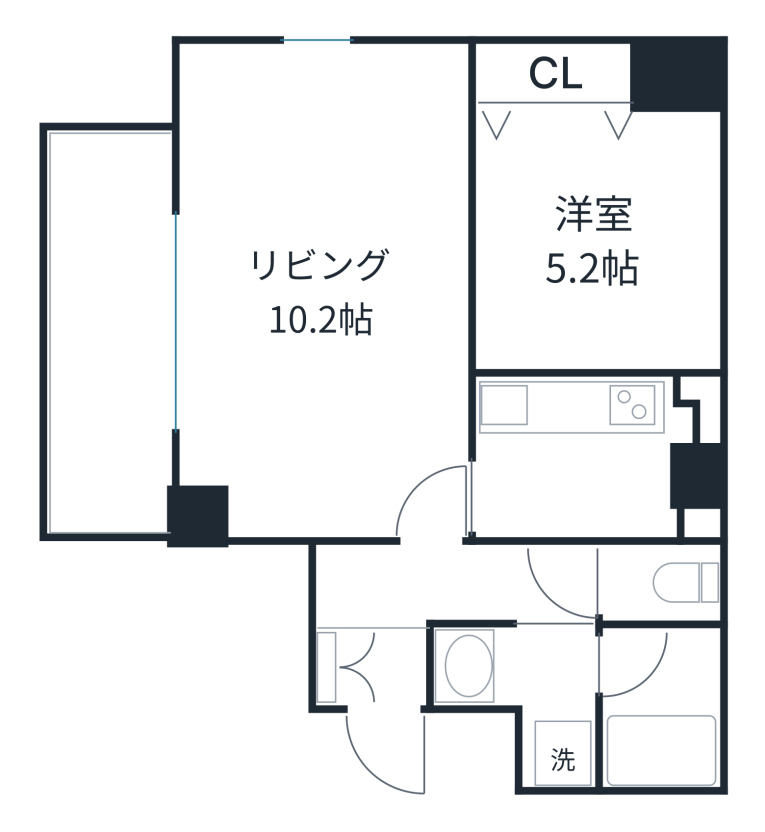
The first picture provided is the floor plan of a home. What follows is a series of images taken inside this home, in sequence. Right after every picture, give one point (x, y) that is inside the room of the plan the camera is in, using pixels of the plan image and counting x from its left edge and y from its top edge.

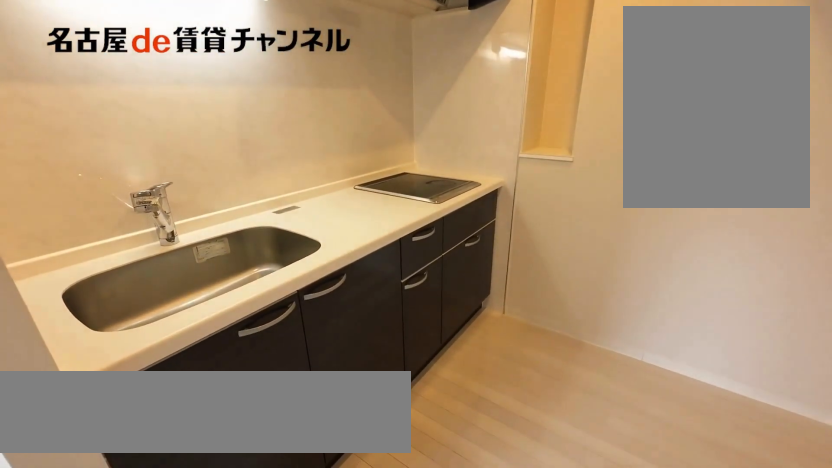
(594, 455)
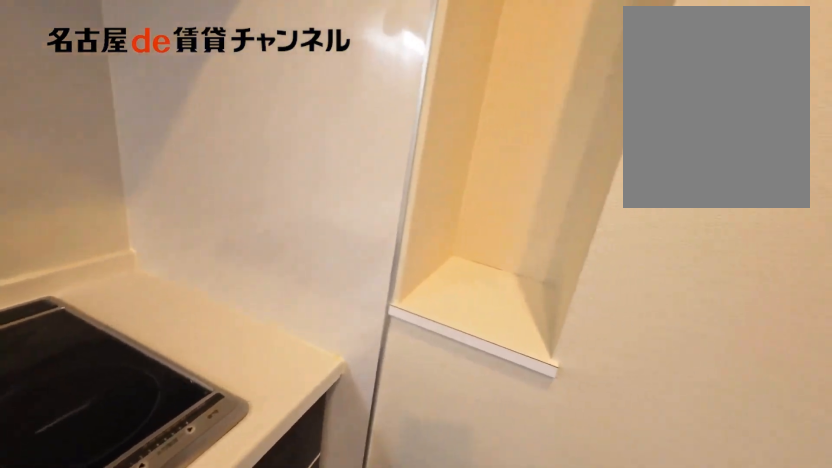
(594, 455)
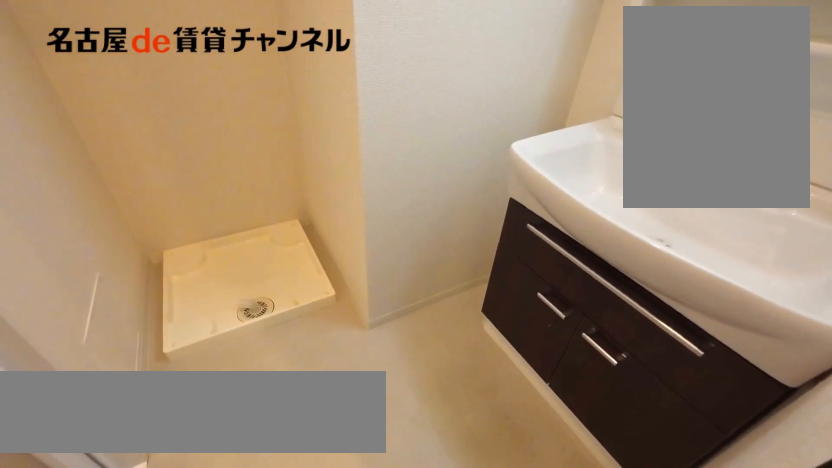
(532, 692)
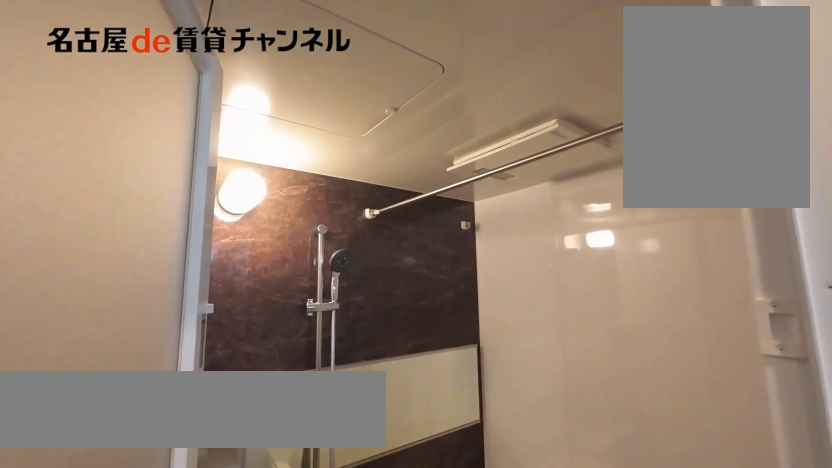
(659, 708)
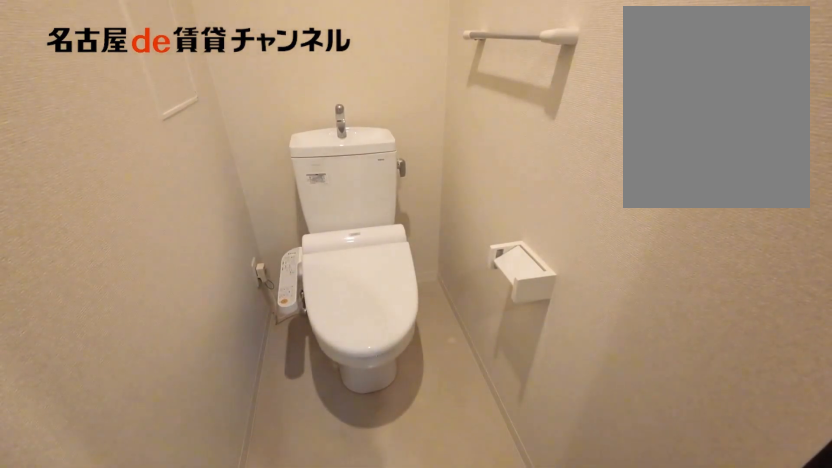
(659, 584)
